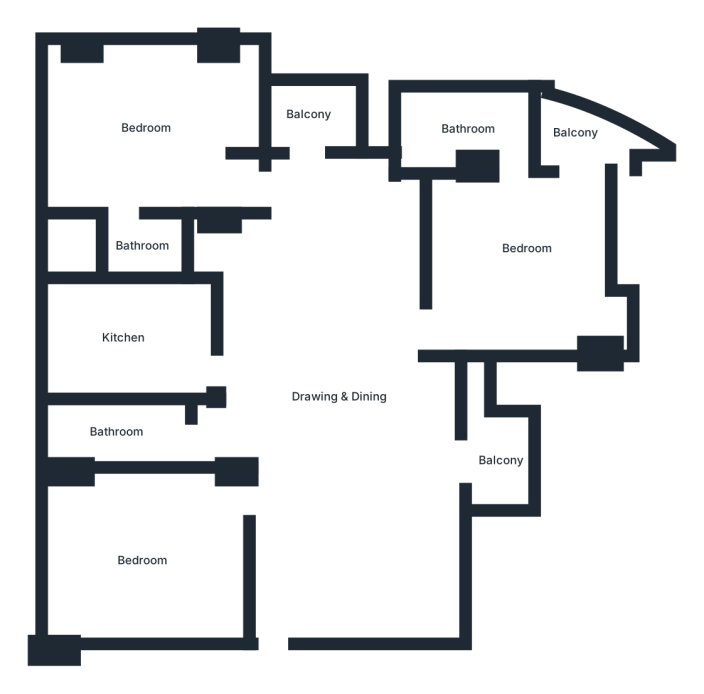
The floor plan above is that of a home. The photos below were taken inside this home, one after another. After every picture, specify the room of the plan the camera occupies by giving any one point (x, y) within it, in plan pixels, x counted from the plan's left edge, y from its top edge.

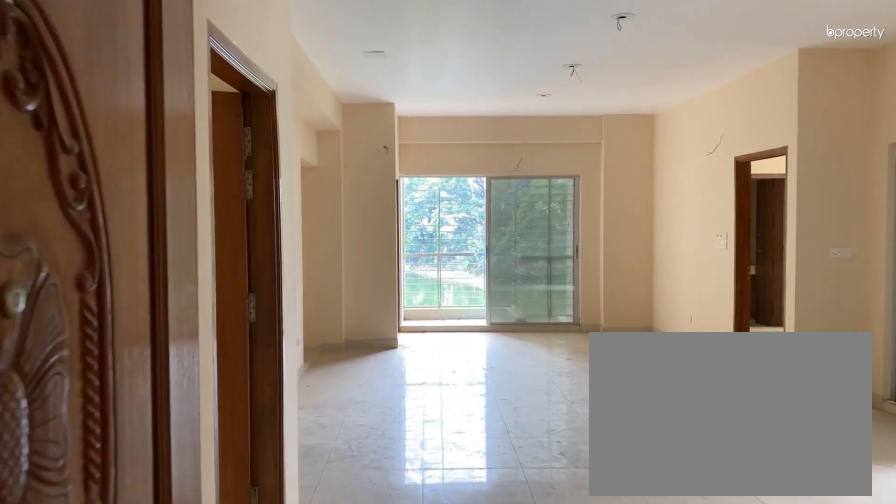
(291, 620)
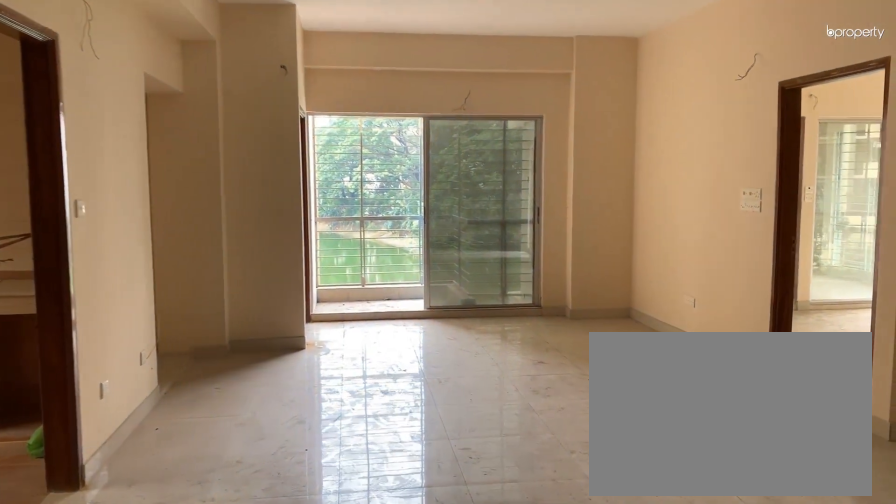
(344, 354)
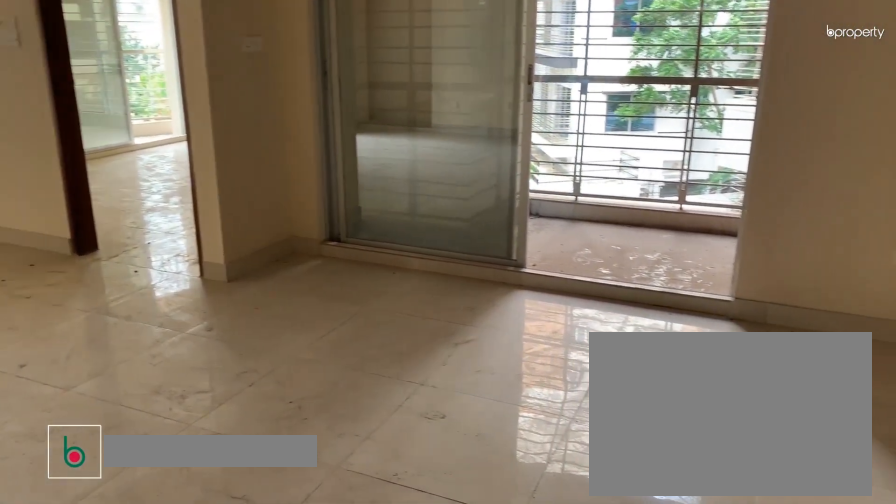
(363, 496)
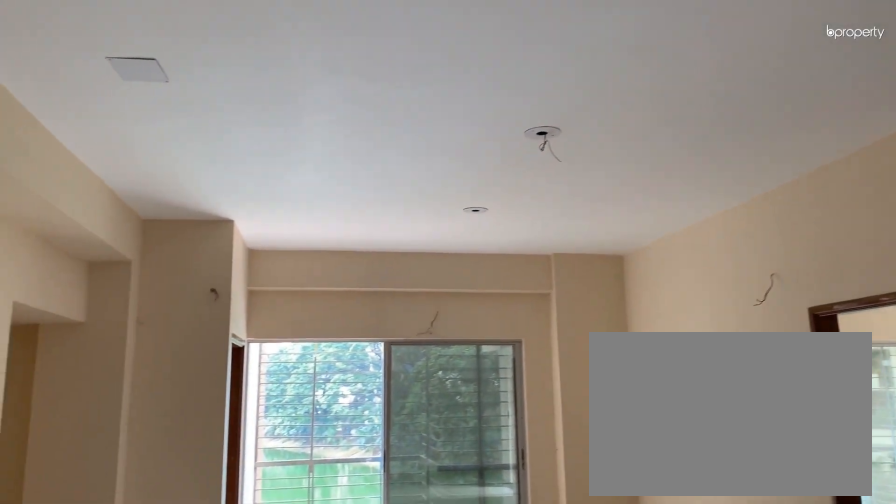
(363, 496)
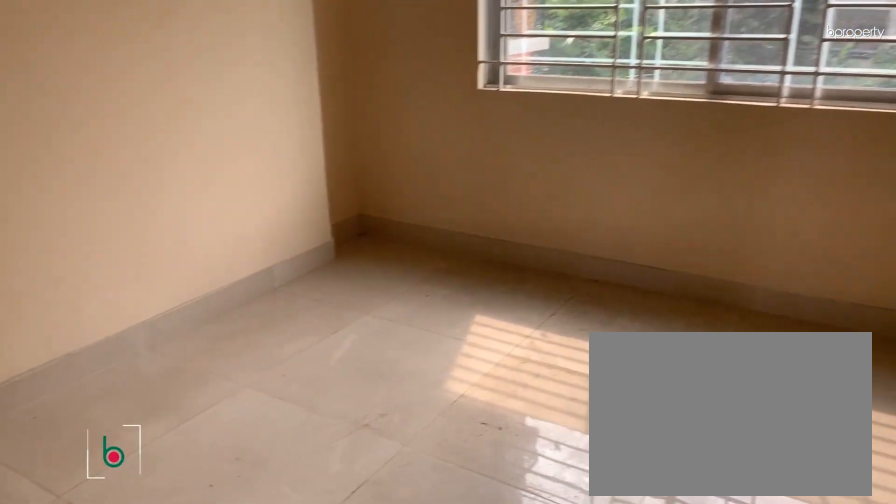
(142, 570)
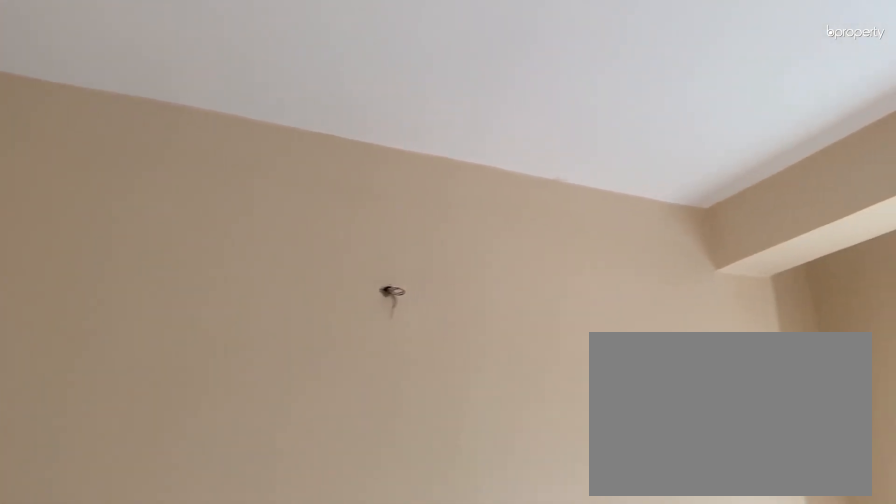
(142, 570)
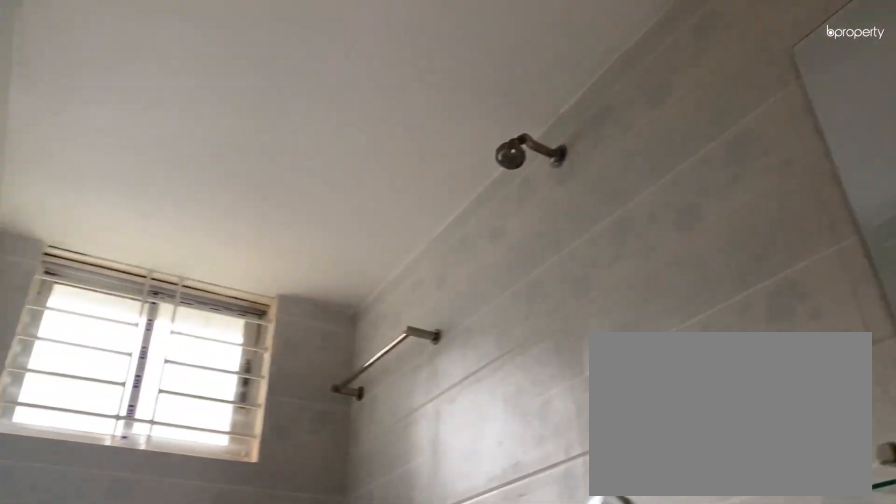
(117, 439)
